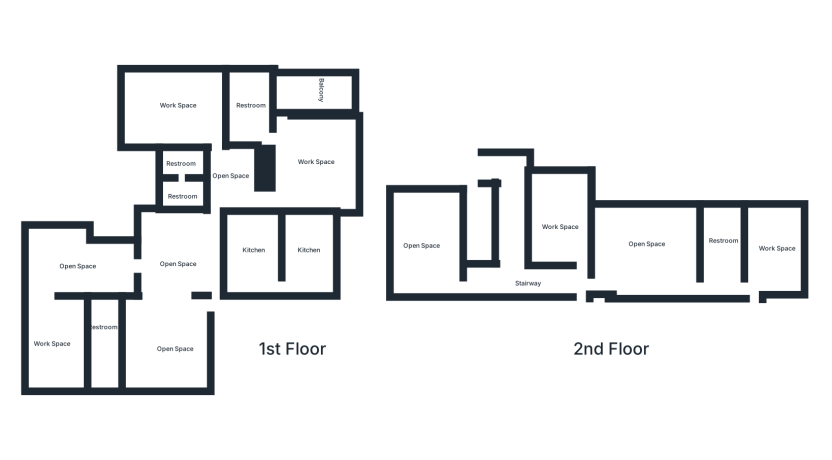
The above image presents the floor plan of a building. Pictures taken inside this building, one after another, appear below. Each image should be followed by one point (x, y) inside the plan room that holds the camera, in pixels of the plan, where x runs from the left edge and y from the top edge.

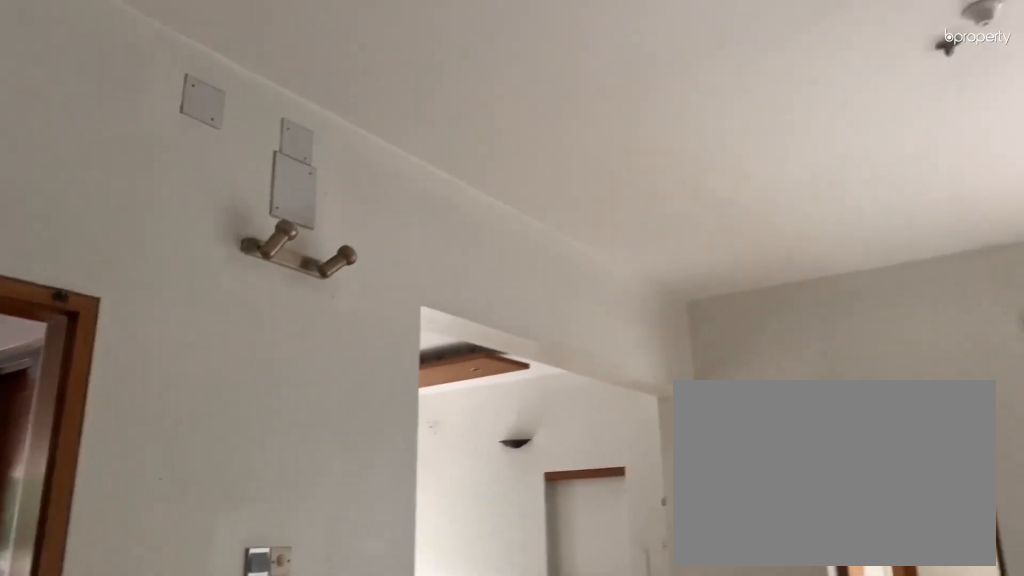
(175, 251)
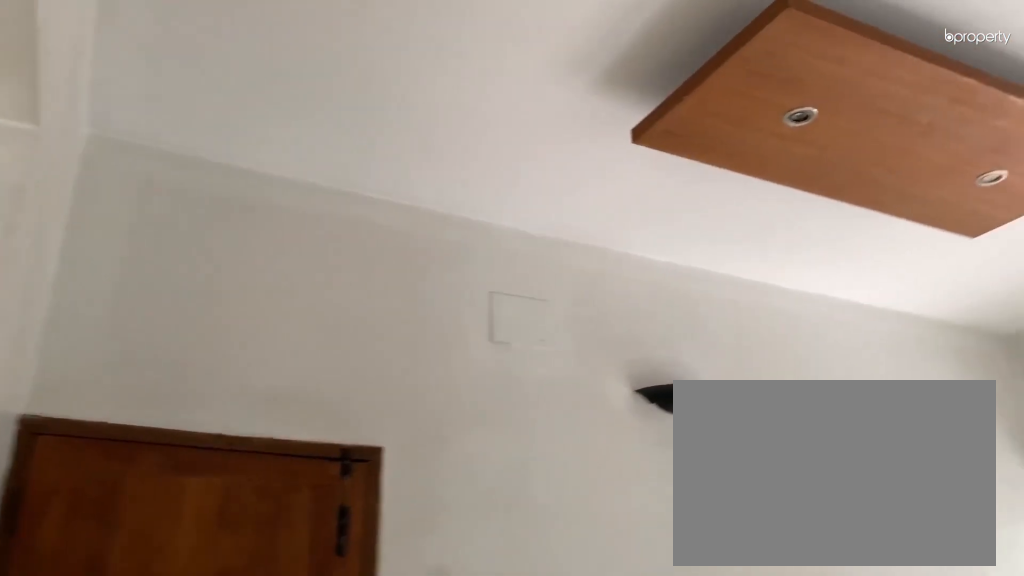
(164, 343)
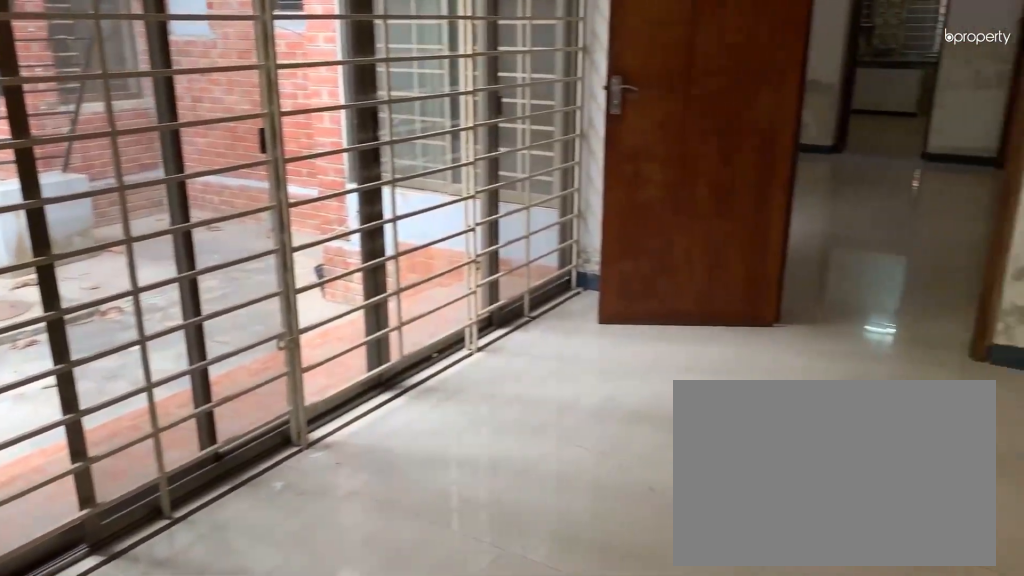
(67, 265)
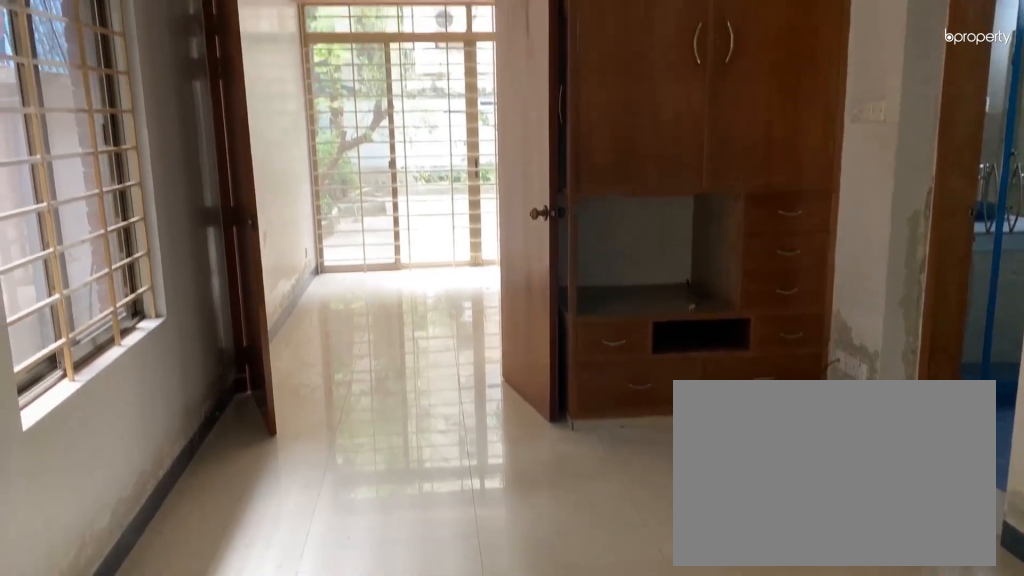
(57, 346)
